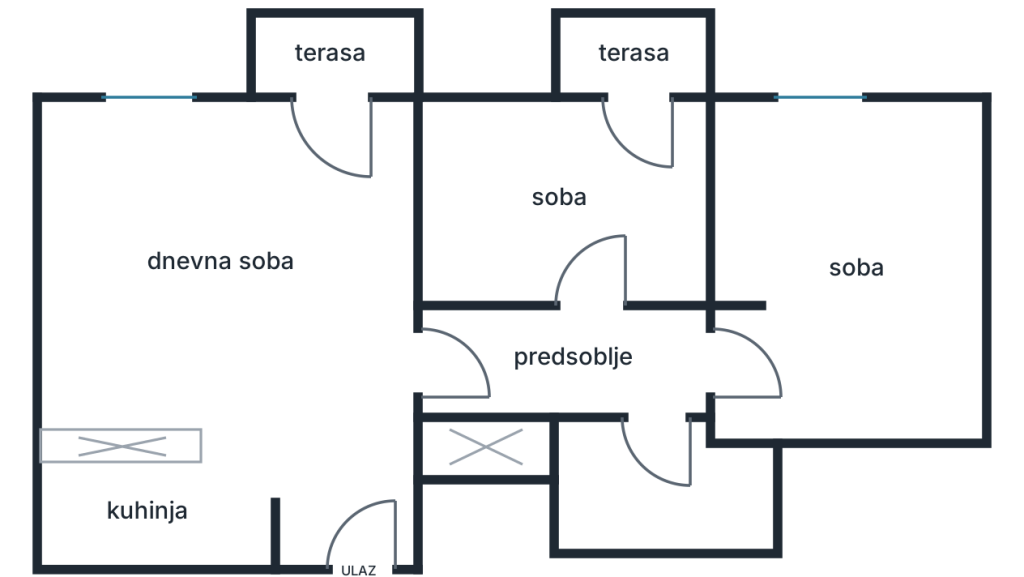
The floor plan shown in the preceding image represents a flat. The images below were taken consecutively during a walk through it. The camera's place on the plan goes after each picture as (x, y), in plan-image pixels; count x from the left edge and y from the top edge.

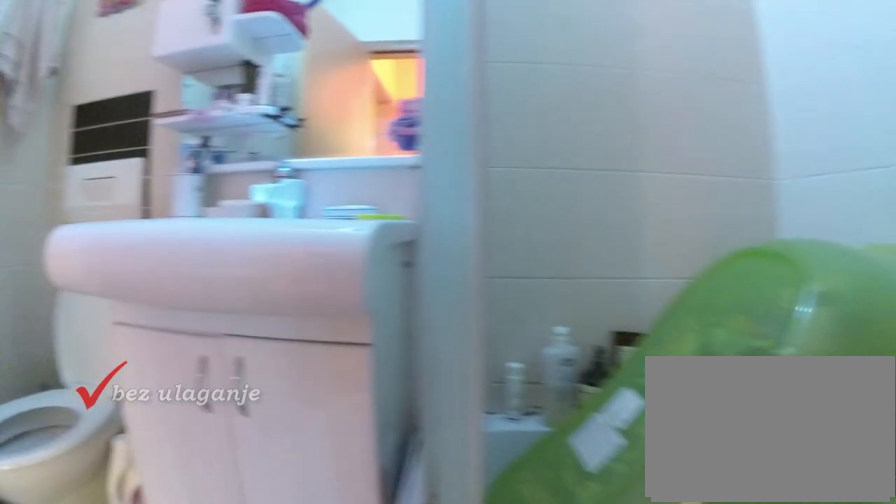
(636, 437)
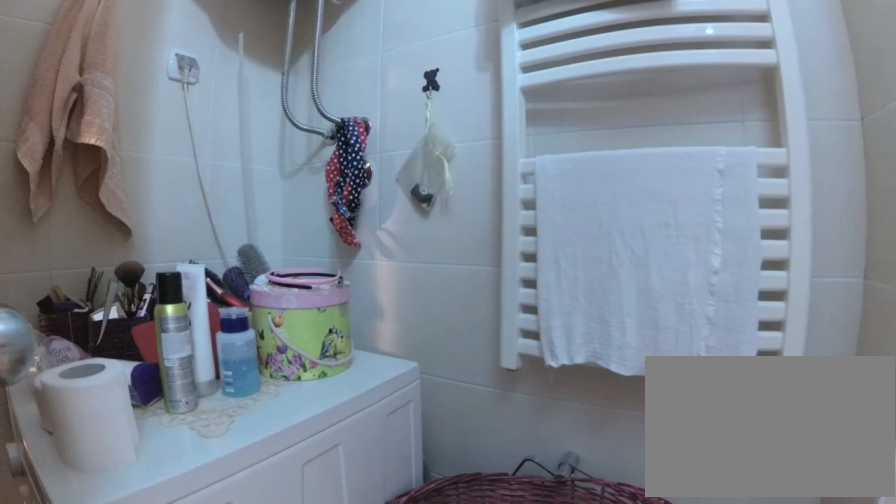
(628, 498)
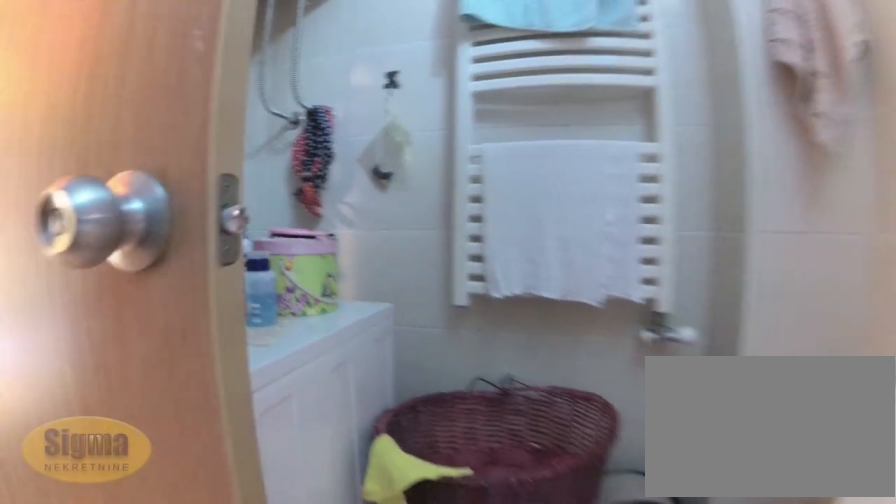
(616, 503)
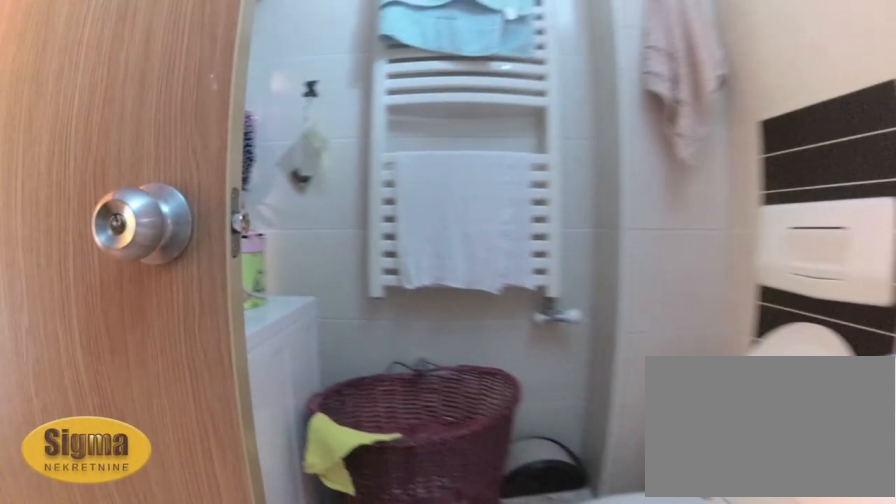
(615, 505)
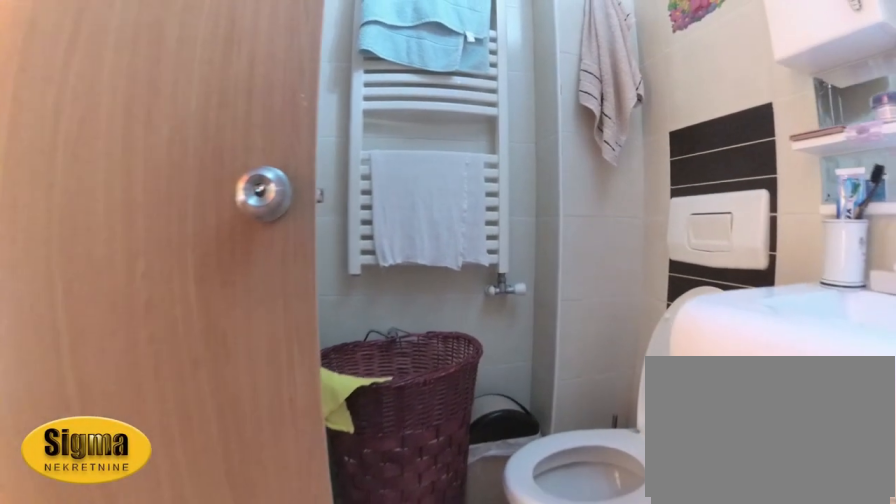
(607, 507)
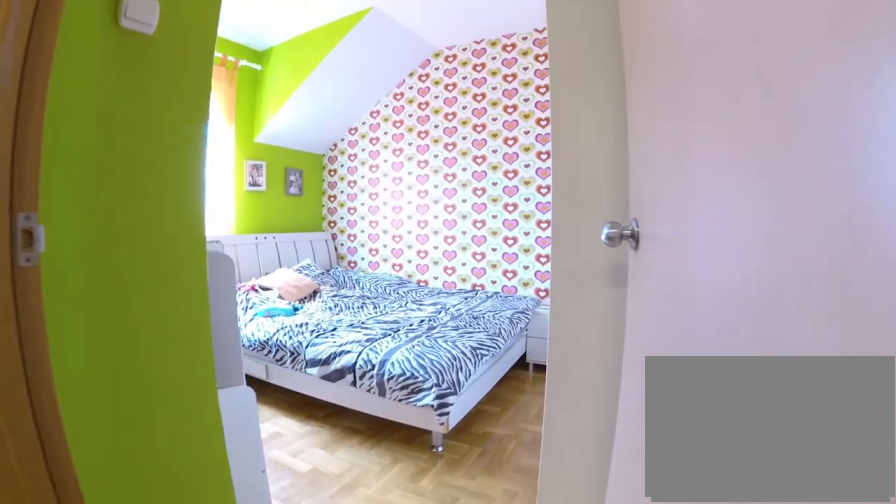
(658, 413)
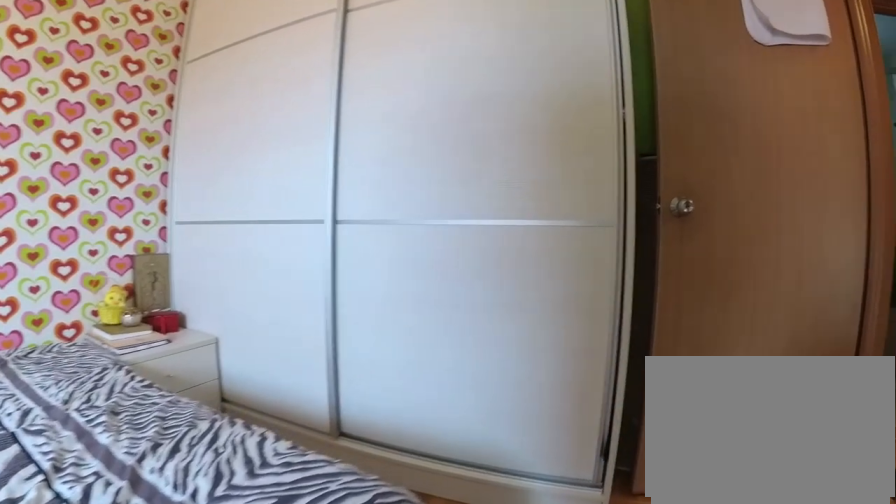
(784, 254)
